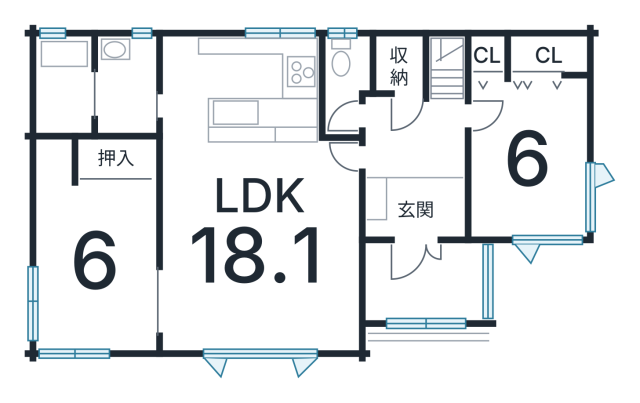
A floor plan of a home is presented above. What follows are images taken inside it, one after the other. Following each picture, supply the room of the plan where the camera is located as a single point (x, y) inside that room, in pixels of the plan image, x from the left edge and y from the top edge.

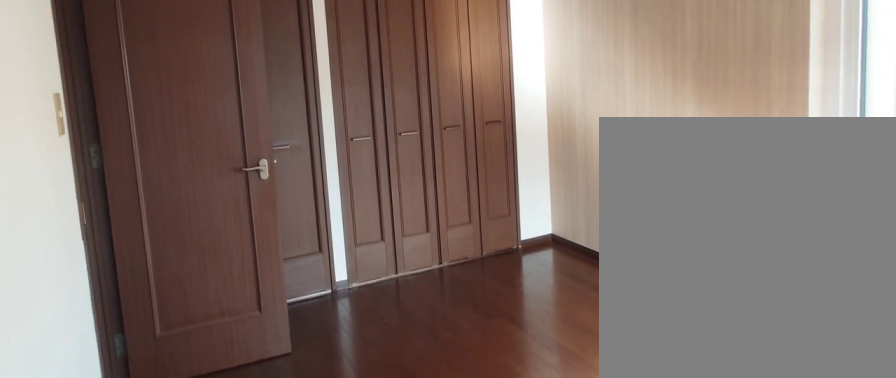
(518, 181)
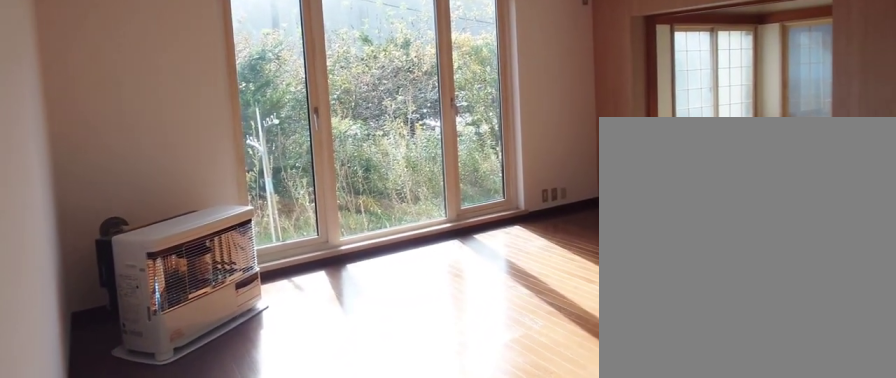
(253, 255)
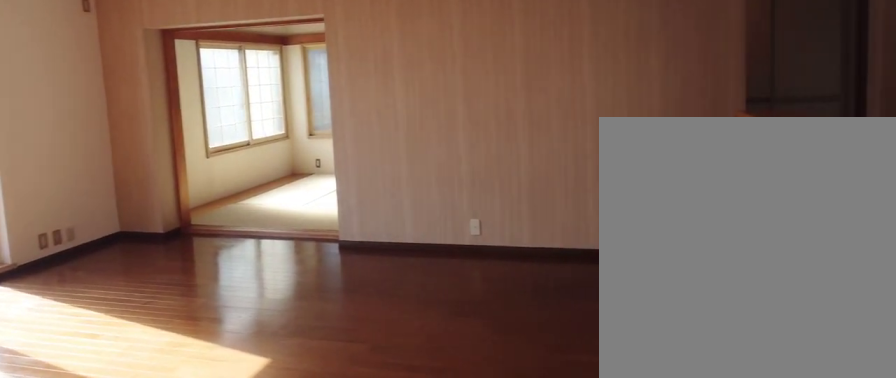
(253, 255)
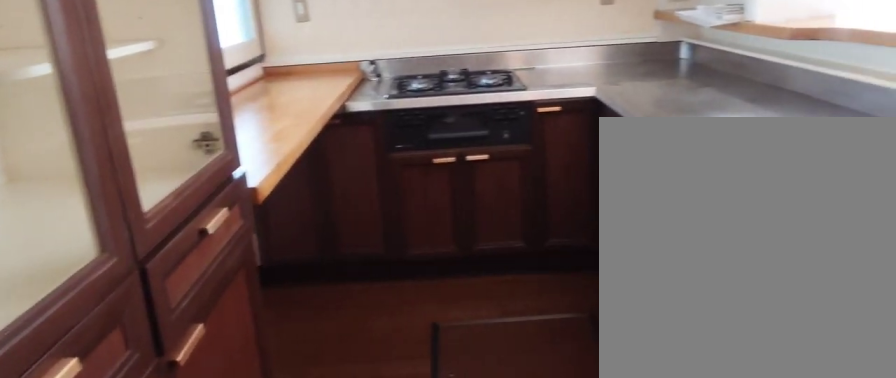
(237, 97)
